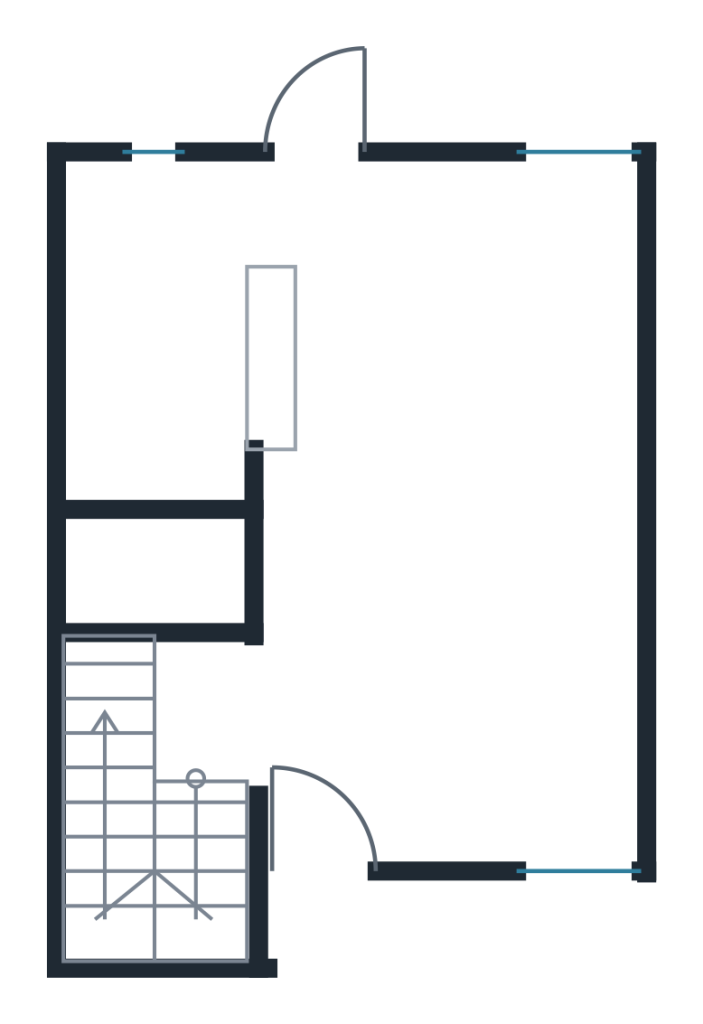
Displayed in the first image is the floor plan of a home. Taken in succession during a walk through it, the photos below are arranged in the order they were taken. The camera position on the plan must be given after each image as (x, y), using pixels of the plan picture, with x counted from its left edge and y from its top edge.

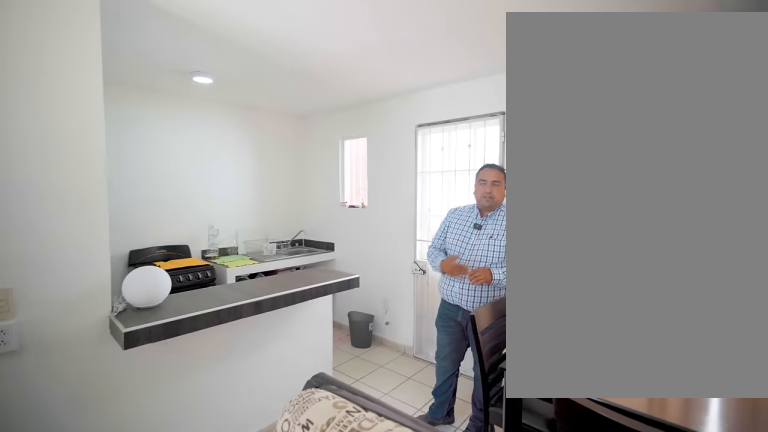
(355, 473)
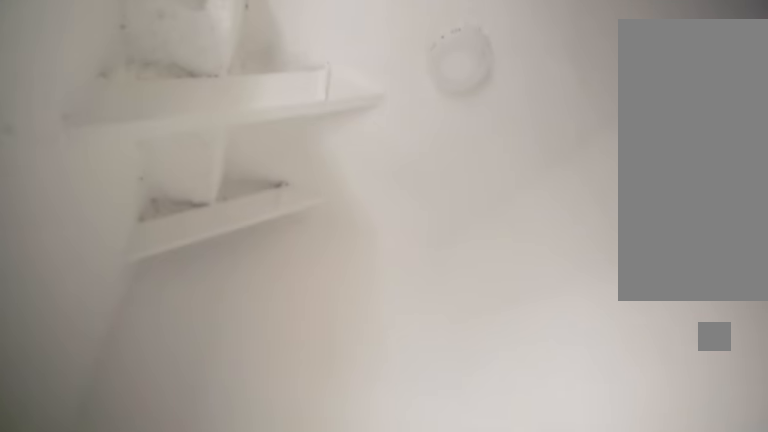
(253, 707)
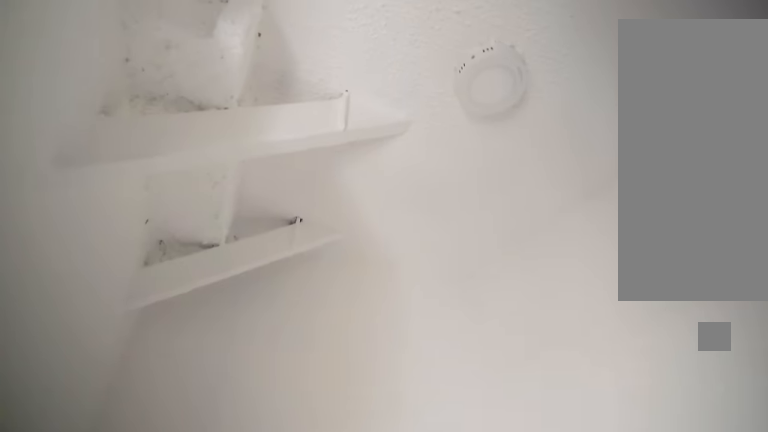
(253, 707)
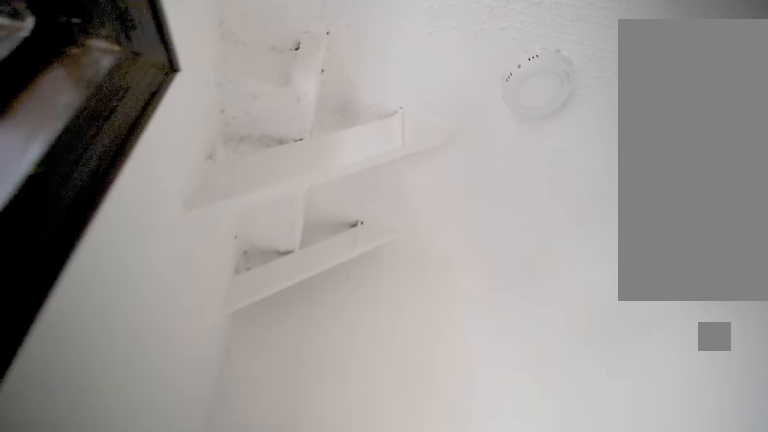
(253, 707)
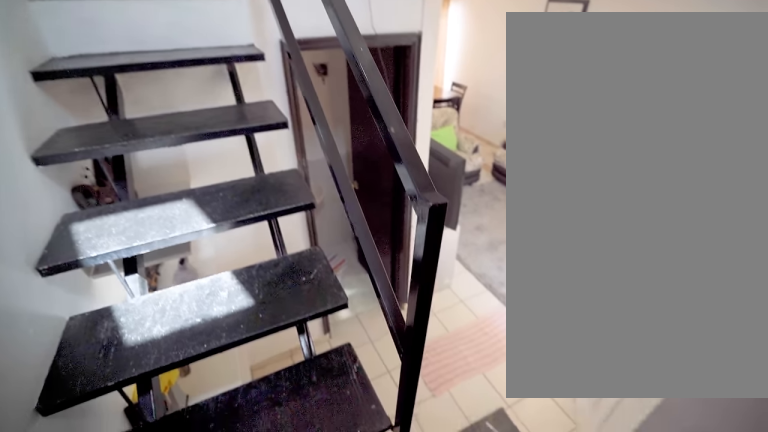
(170, 874)
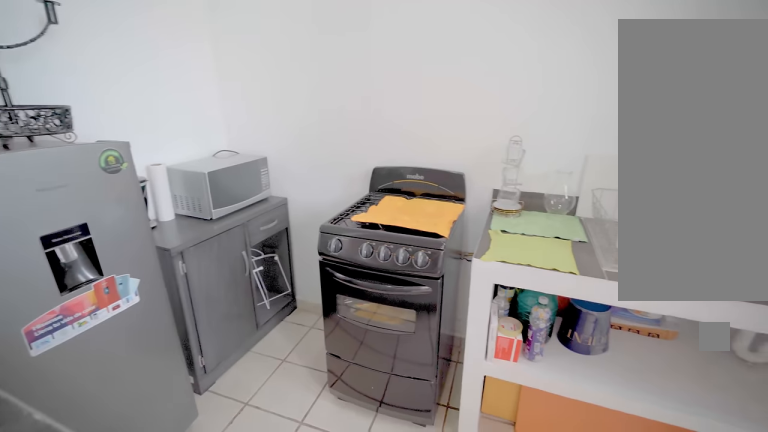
(314, 230)
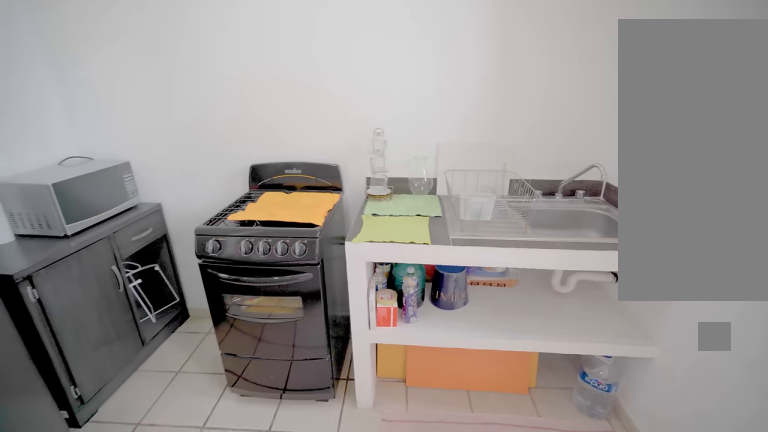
(314, 232)
